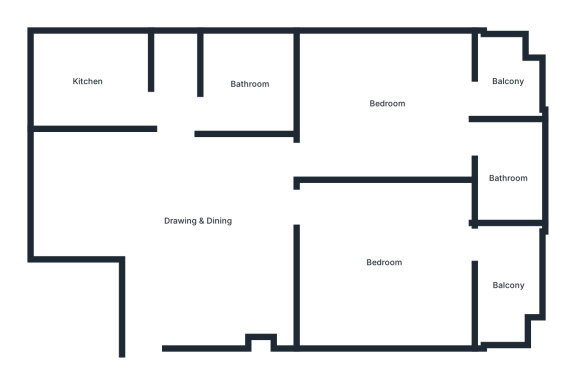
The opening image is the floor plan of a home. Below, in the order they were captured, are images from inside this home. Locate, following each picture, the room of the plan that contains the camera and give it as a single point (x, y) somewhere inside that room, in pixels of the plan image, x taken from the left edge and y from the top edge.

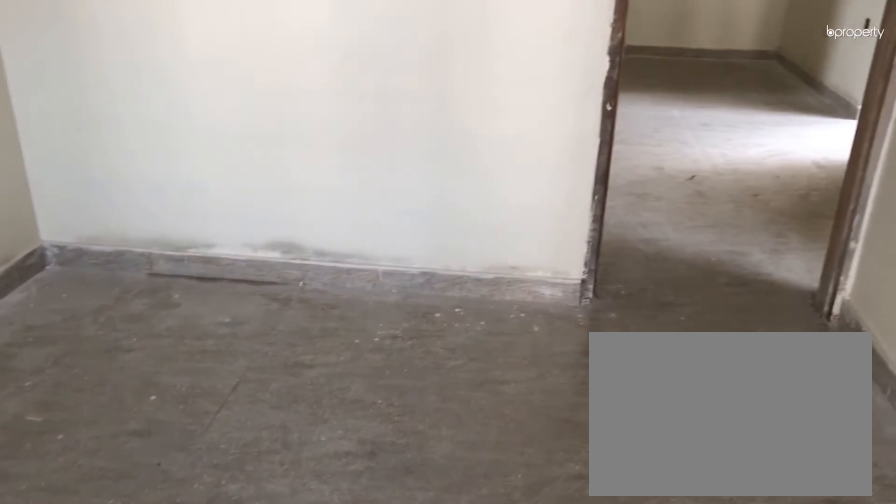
(384, 263)
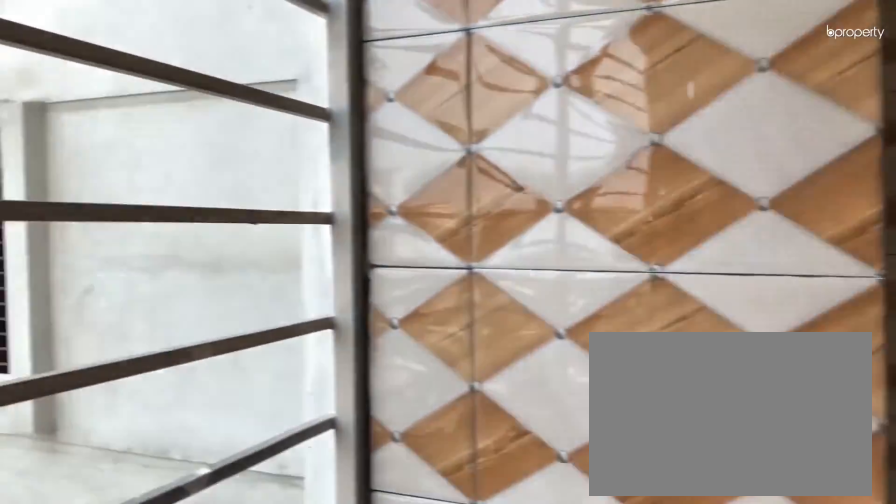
(508, 286)
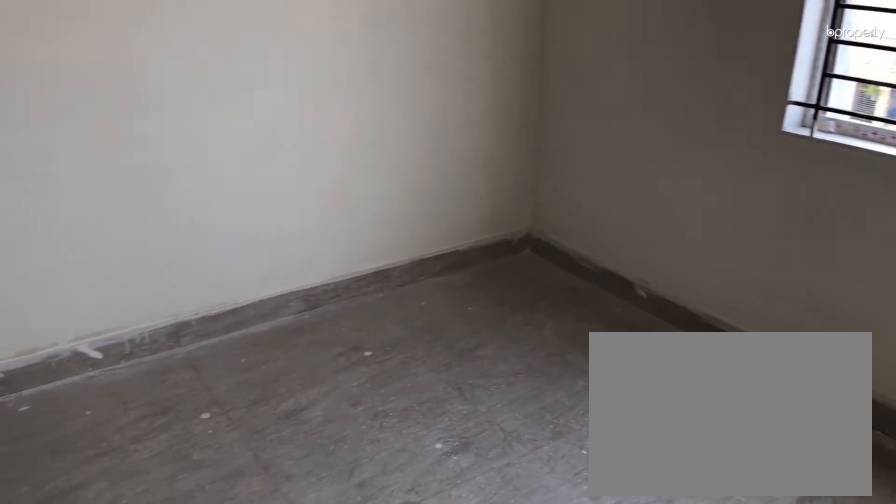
(387, 104)
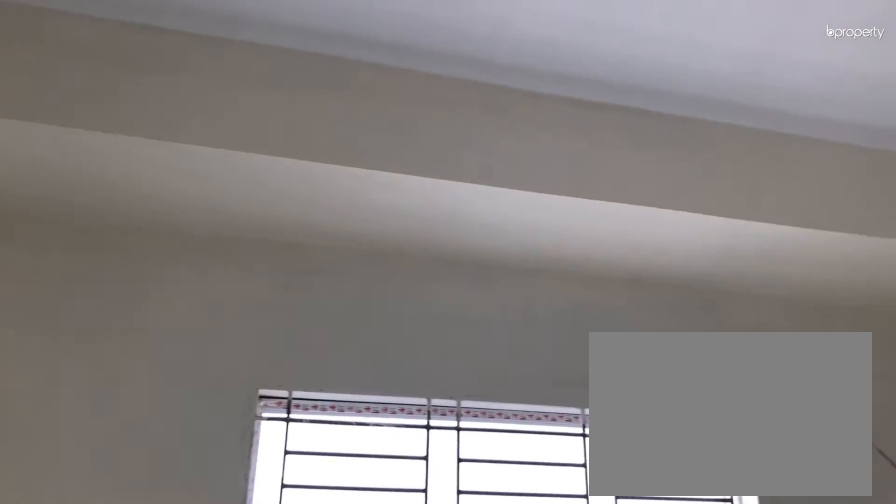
(387, 104)
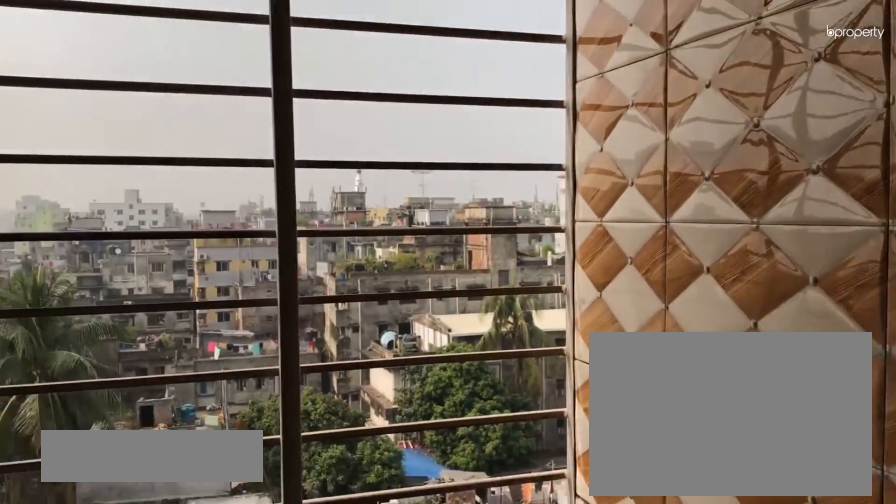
(509, 81)
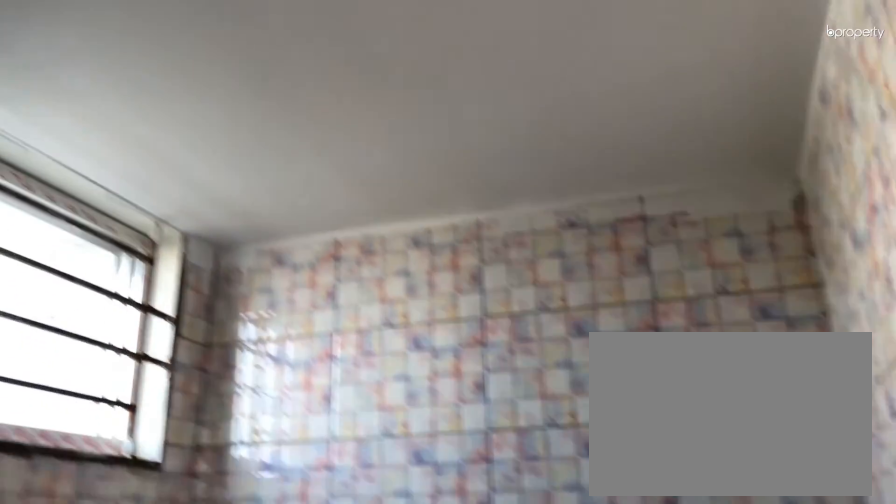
(508, 179)
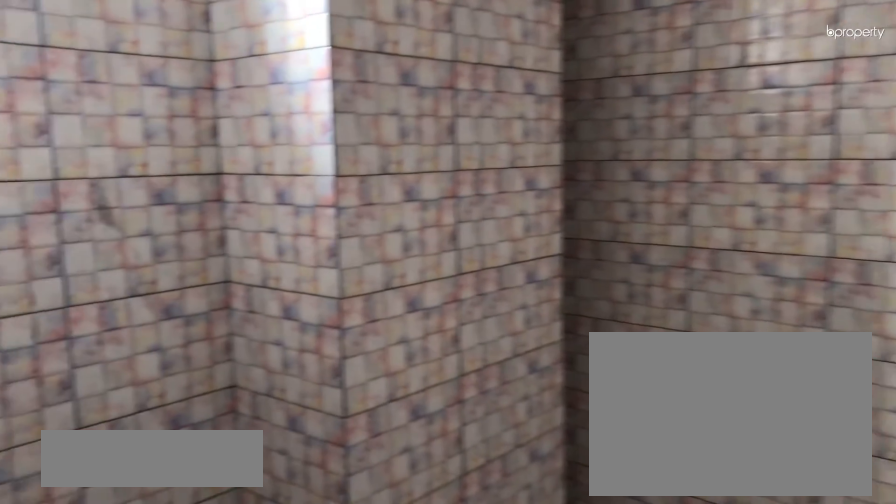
(251, 83)
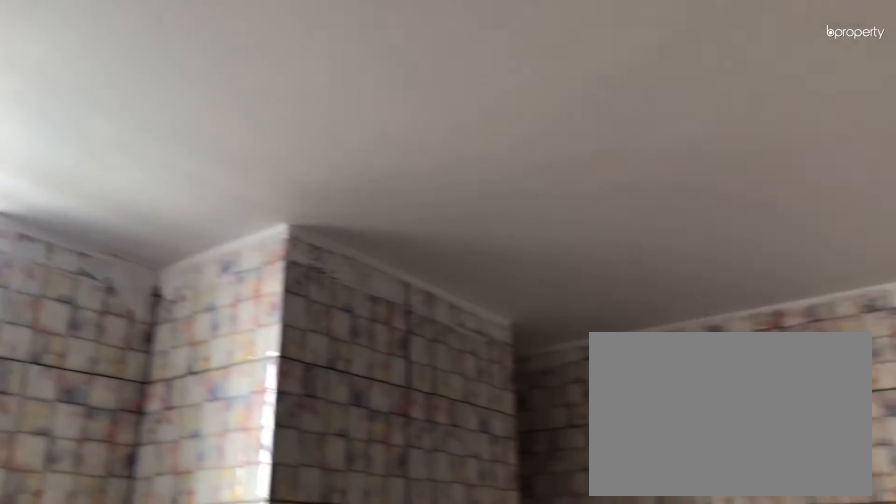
(251, 83)
